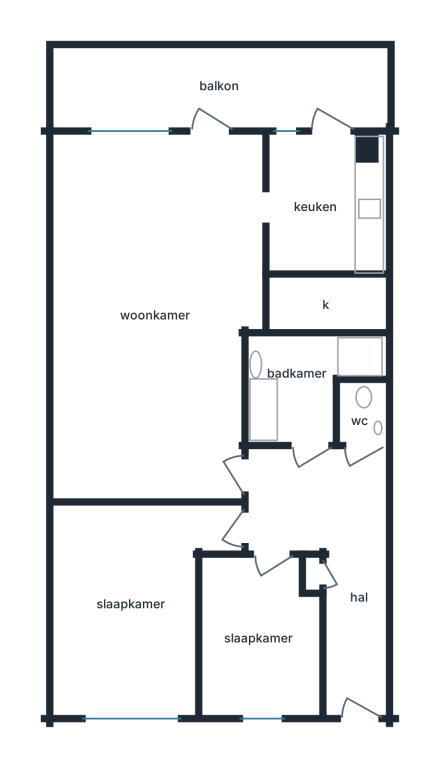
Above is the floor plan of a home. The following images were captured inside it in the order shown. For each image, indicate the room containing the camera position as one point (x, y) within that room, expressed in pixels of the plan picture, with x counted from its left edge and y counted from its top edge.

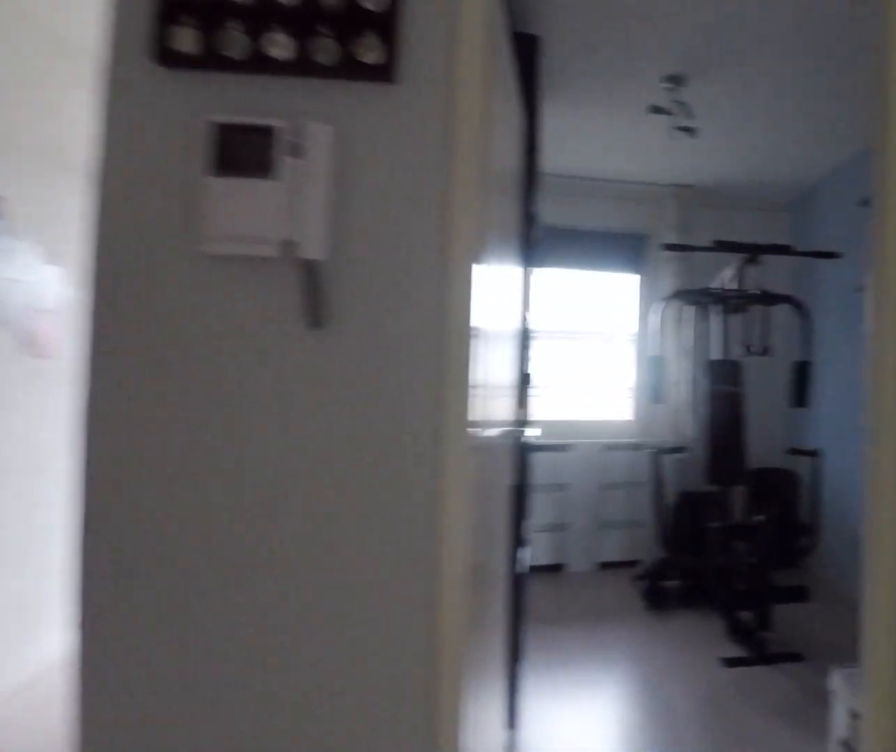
(330, 552)
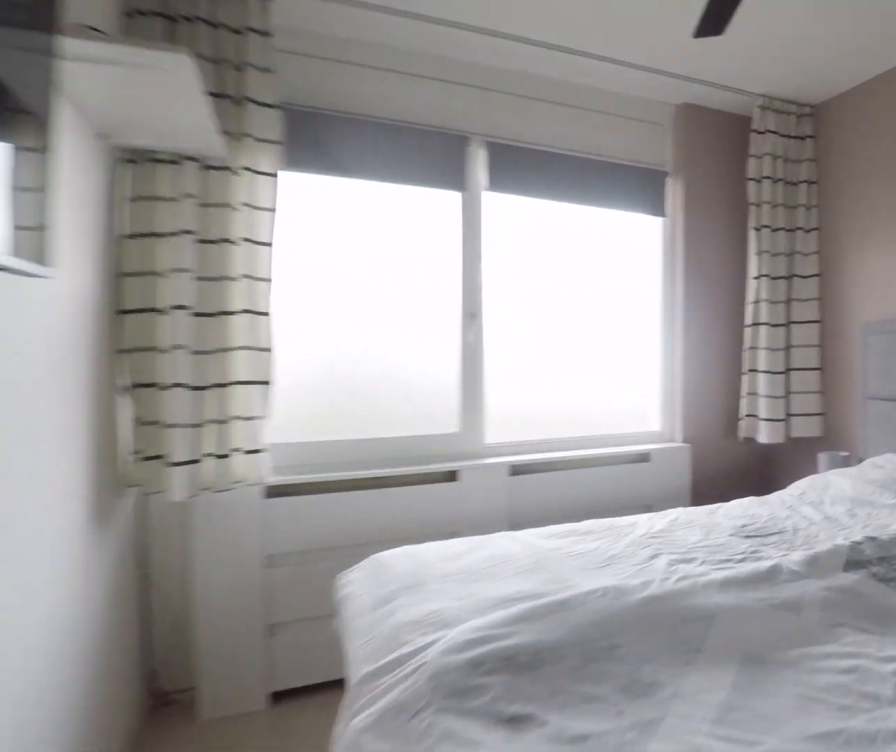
(132, 606)
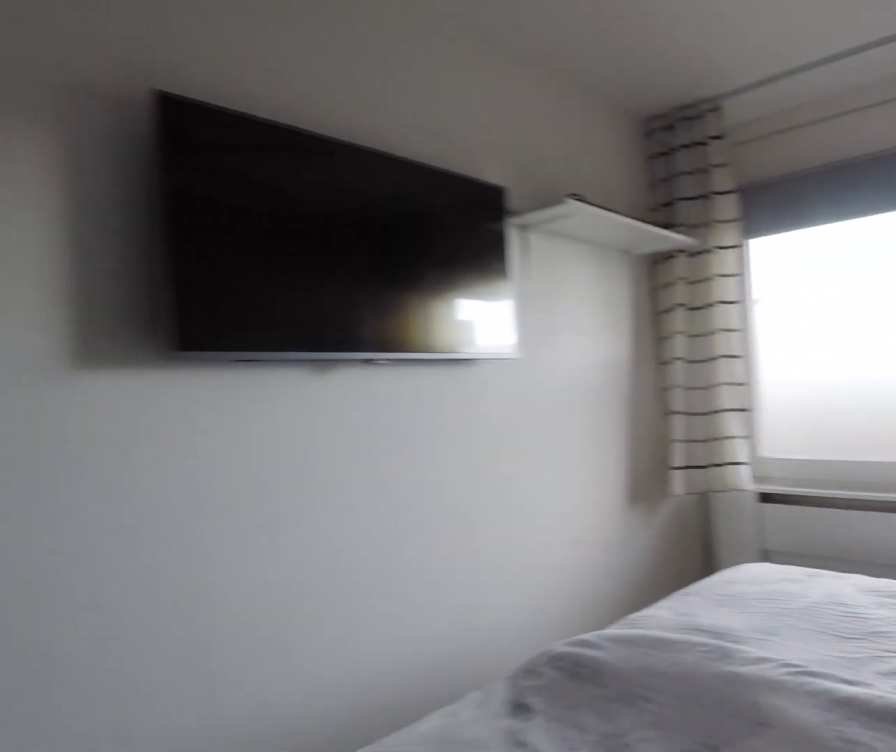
(132, 606)
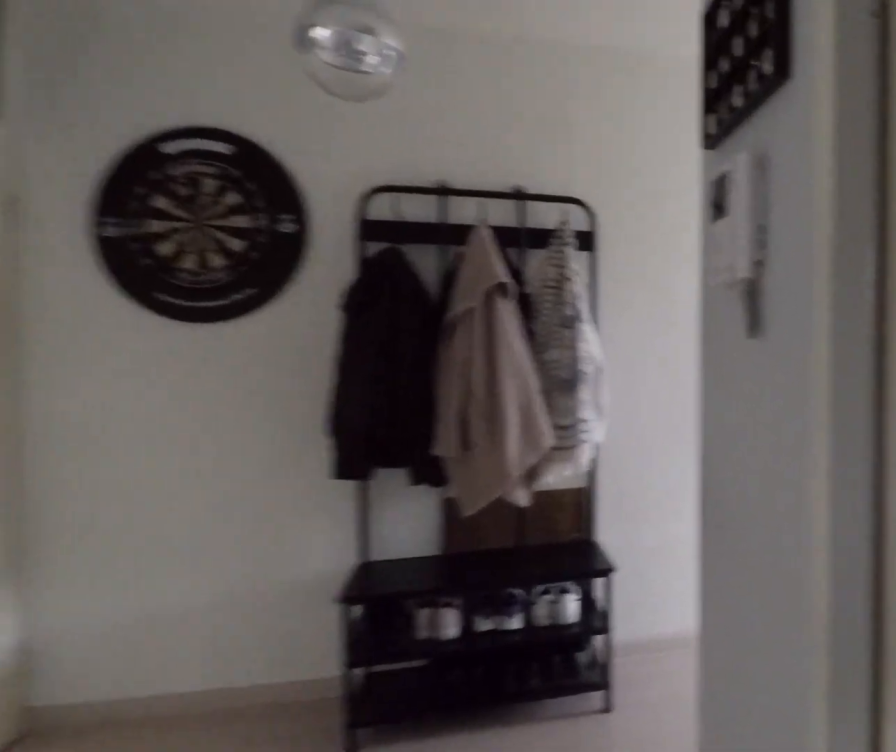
(330, 551)
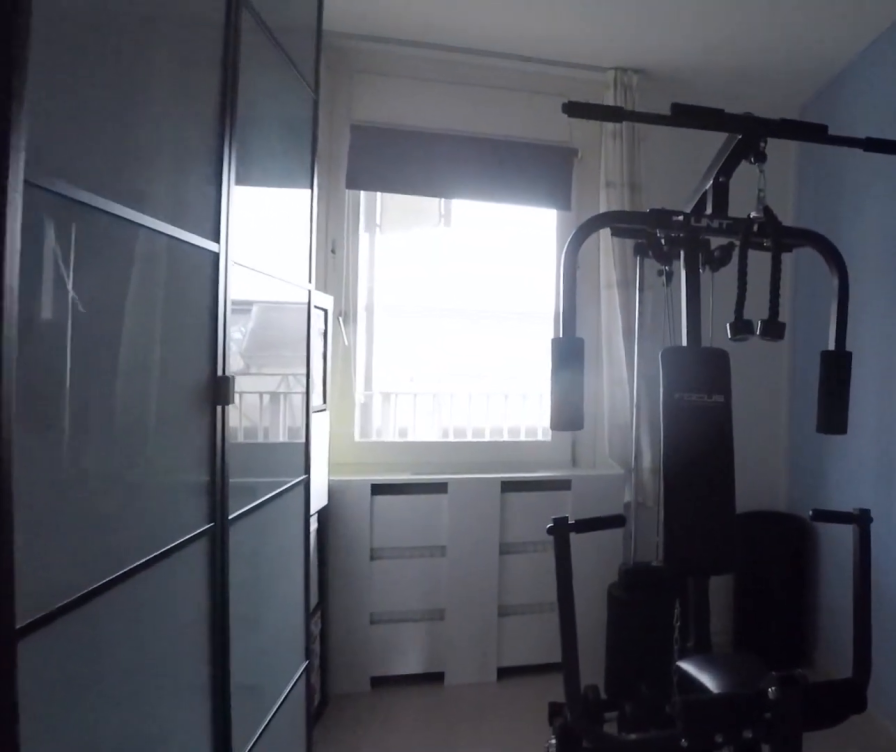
(258, 637)
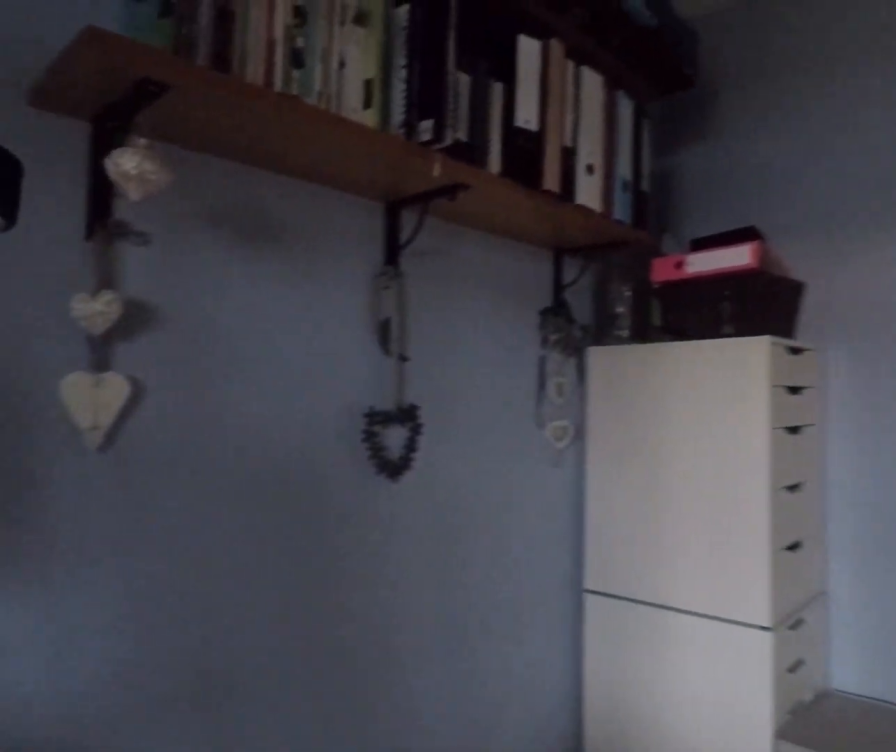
(258, 637)
